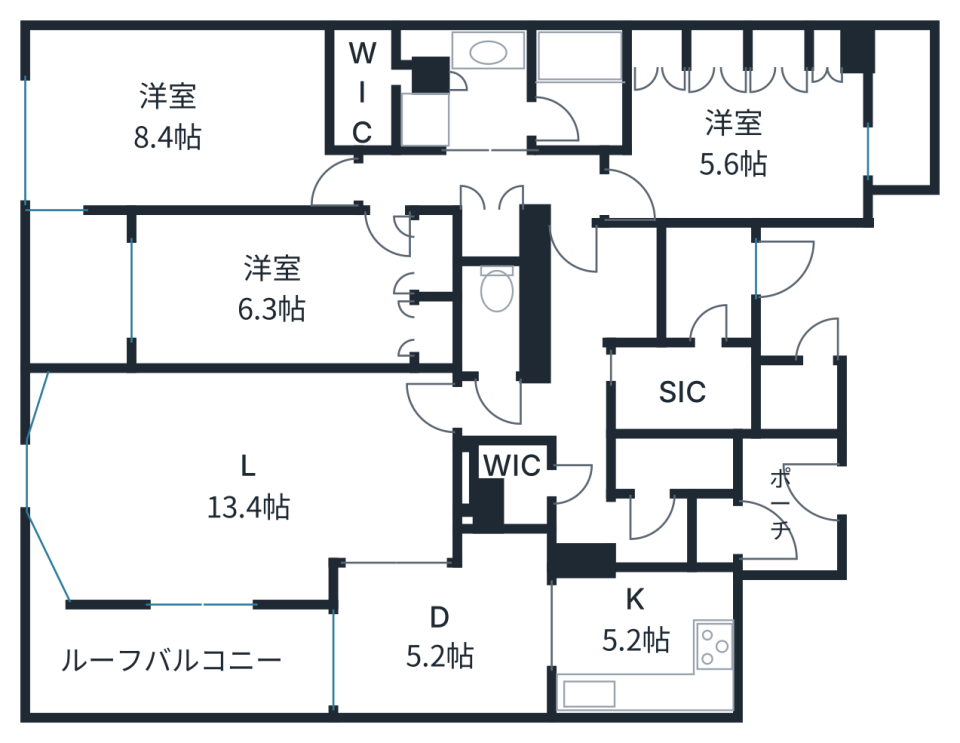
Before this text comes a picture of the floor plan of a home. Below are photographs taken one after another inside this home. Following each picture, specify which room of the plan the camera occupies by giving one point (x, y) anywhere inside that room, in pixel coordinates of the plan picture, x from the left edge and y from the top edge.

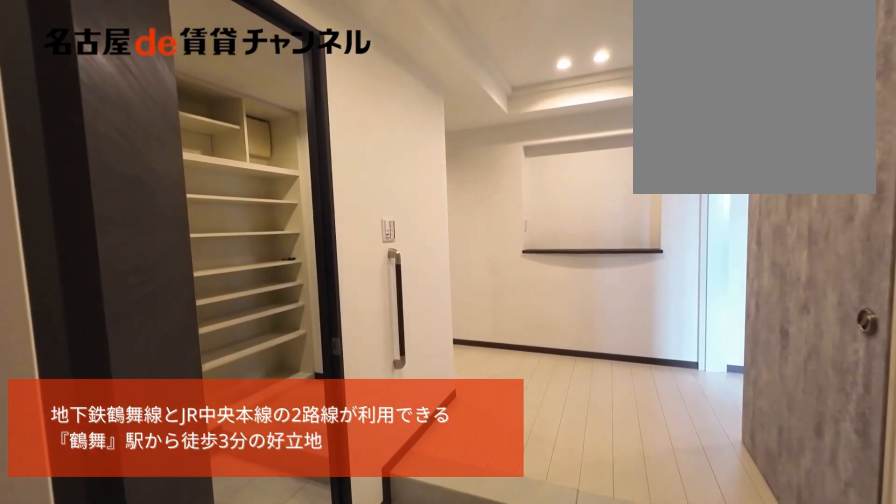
(707, 283)
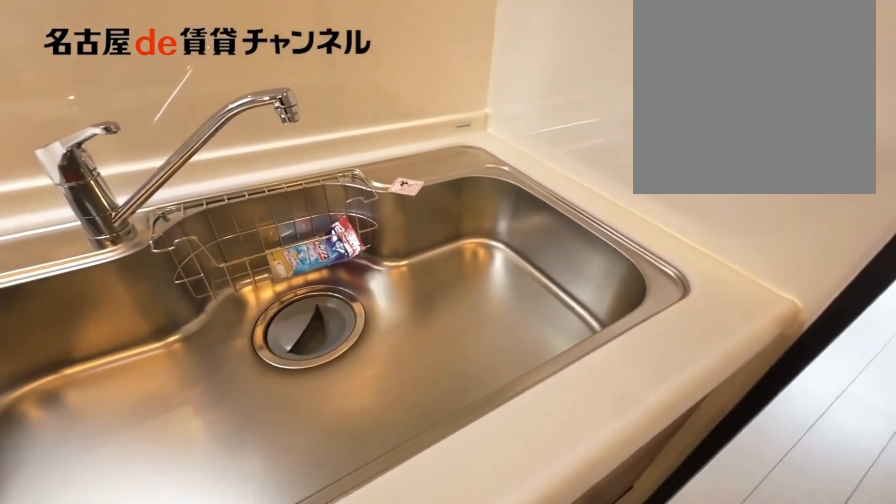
(645, 641)
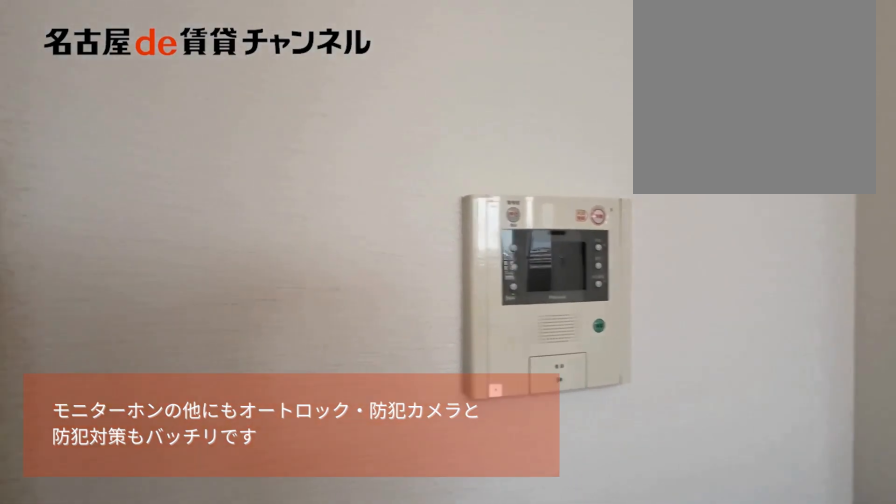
(240, 480)
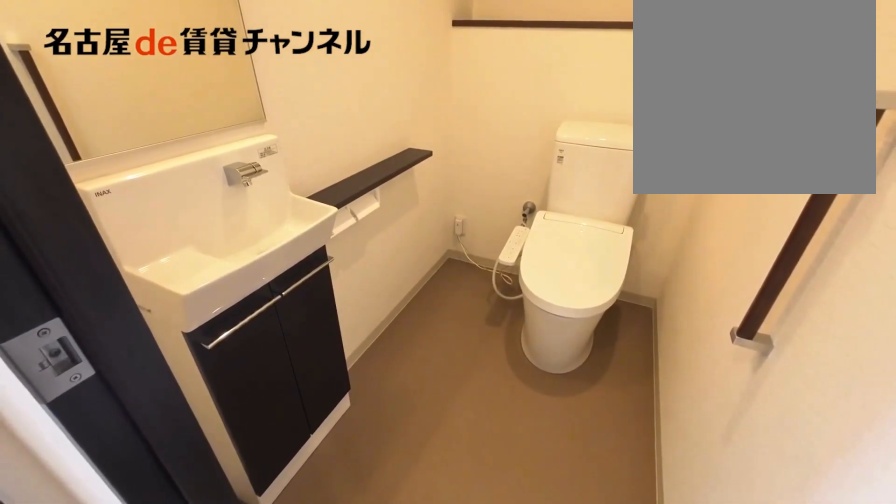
(490, 320)
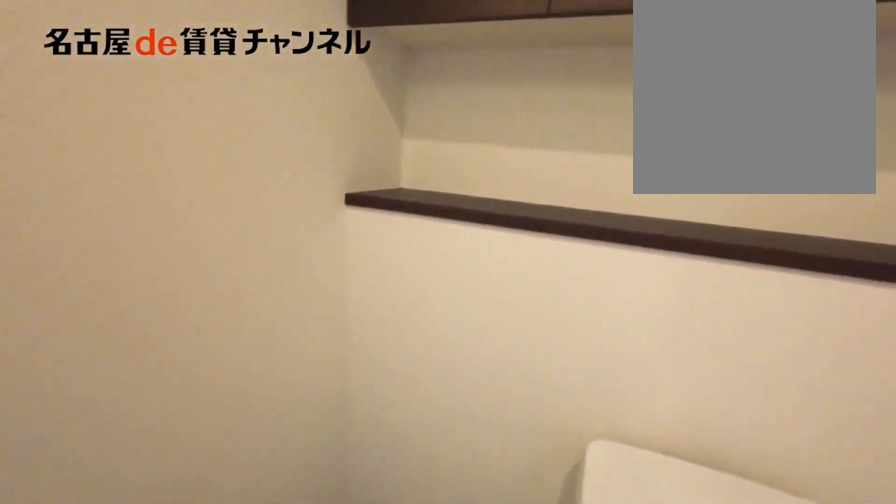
(490, 320)
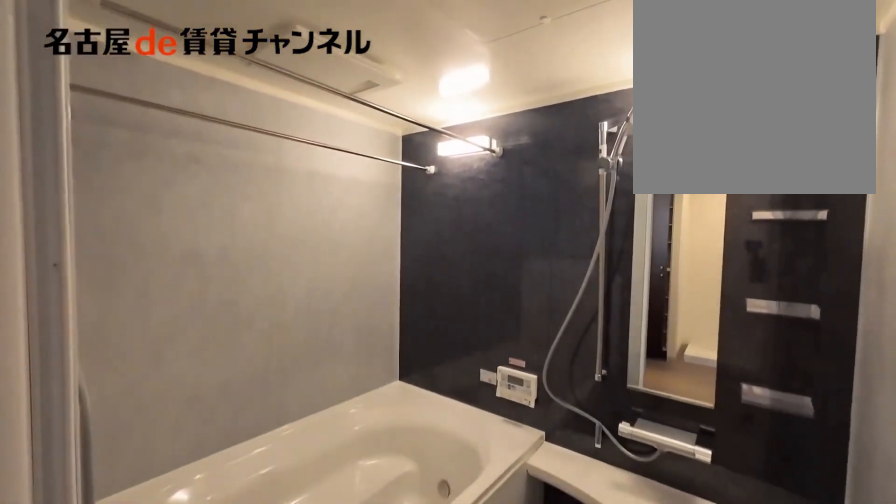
(579, 89)
